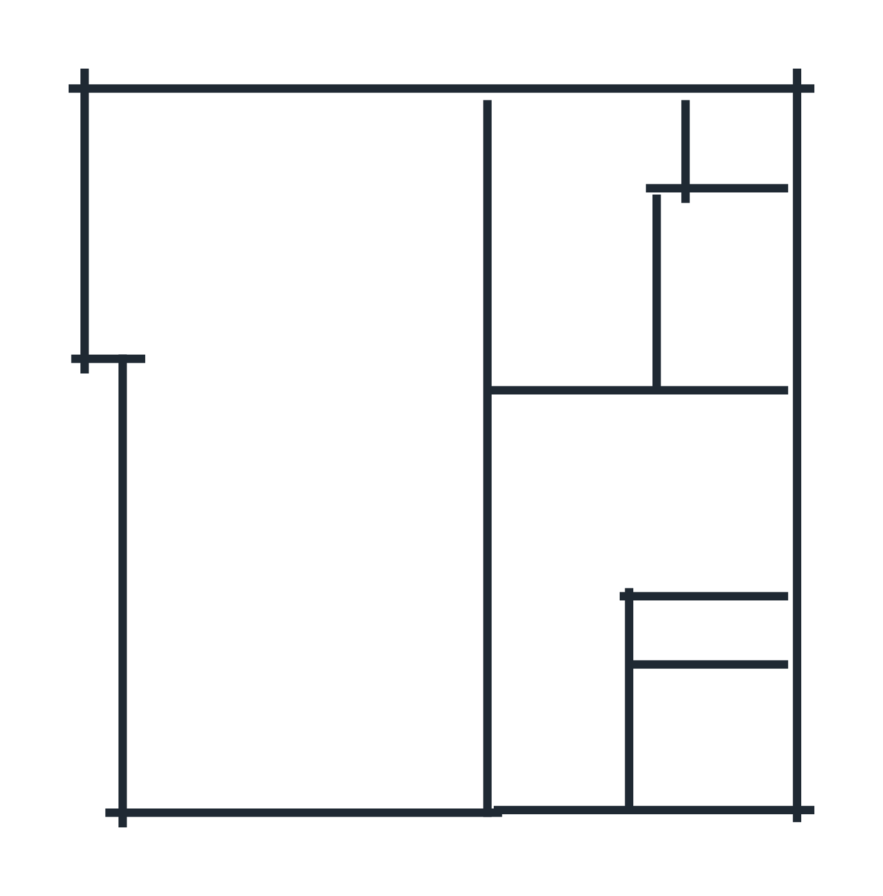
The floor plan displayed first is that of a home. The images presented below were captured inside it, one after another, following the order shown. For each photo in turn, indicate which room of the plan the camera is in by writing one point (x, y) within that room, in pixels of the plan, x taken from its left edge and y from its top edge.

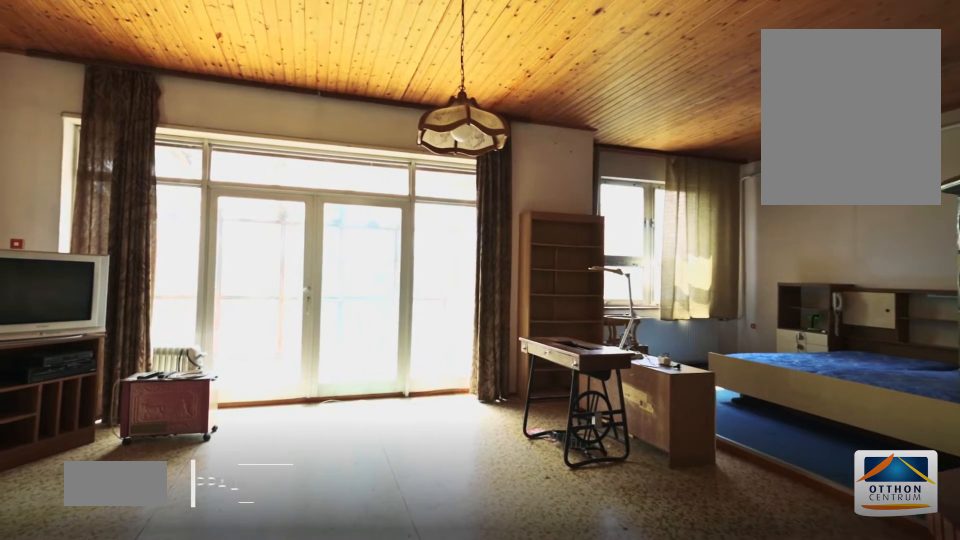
(278, 580)
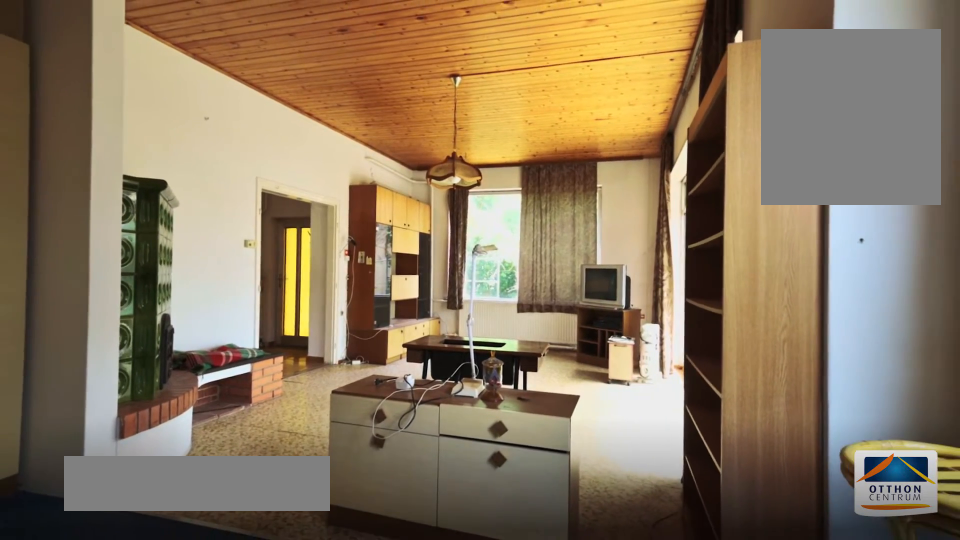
(277, 580)
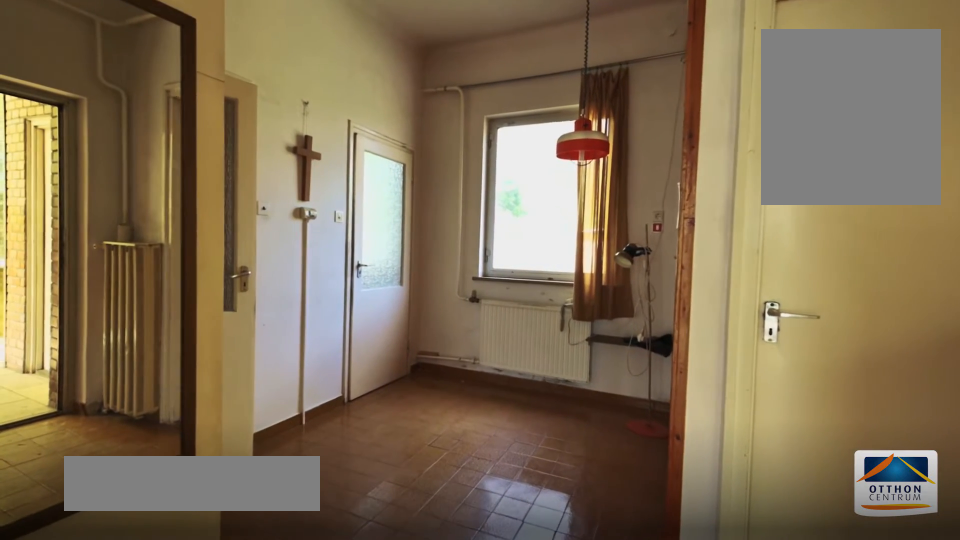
(570, 522)
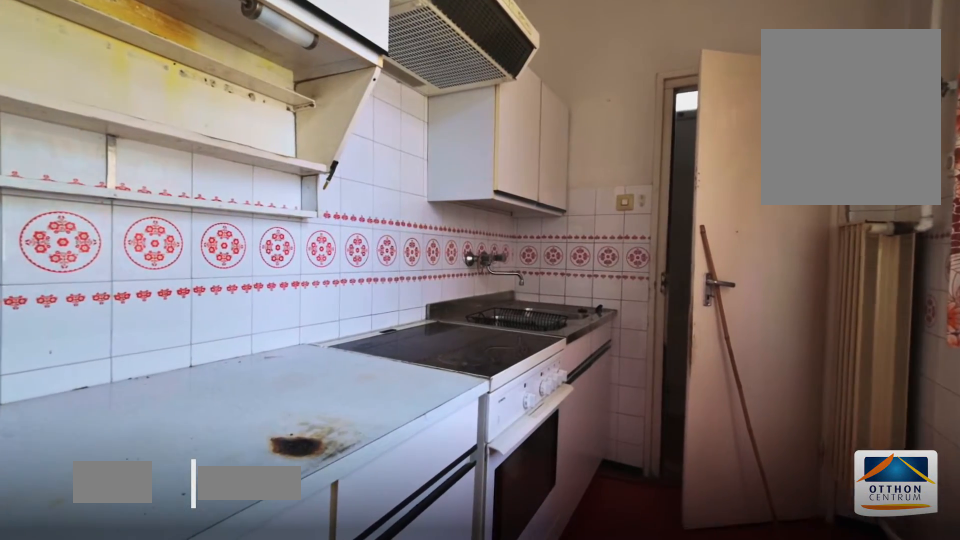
(716, 293)
